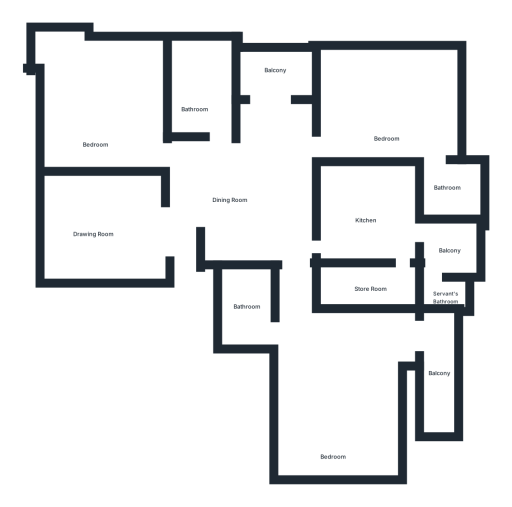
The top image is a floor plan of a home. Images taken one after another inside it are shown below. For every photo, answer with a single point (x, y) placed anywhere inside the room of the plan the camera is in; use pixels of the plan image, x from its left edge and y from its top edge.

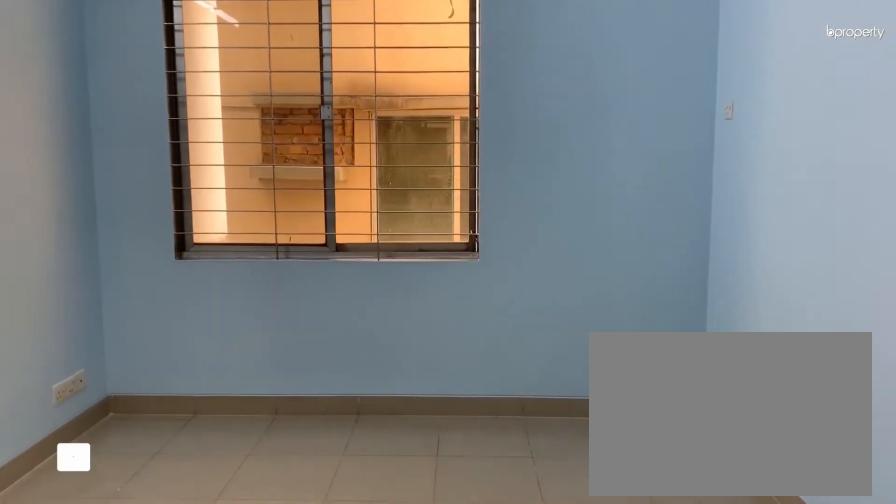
(92, 221)
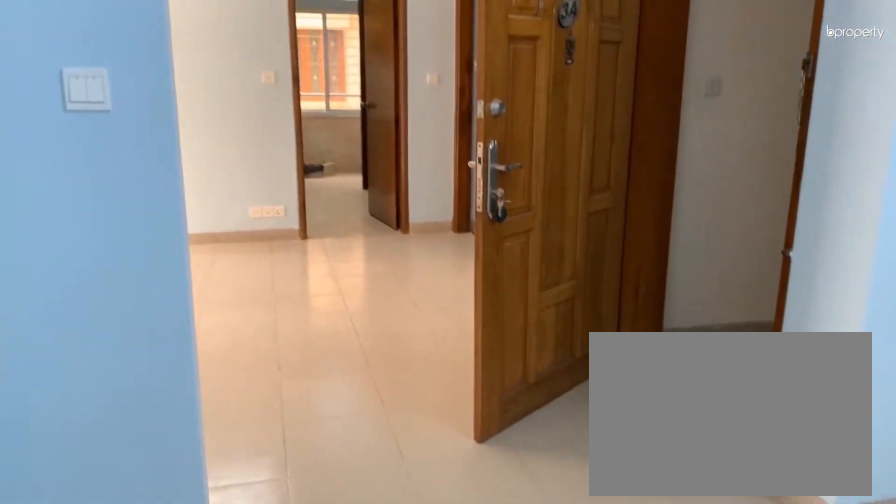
(92, 221)
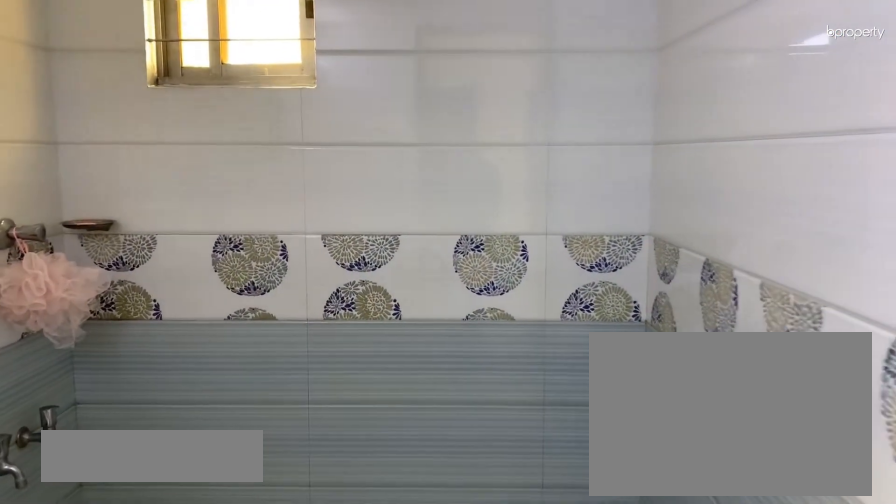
(196, 99)
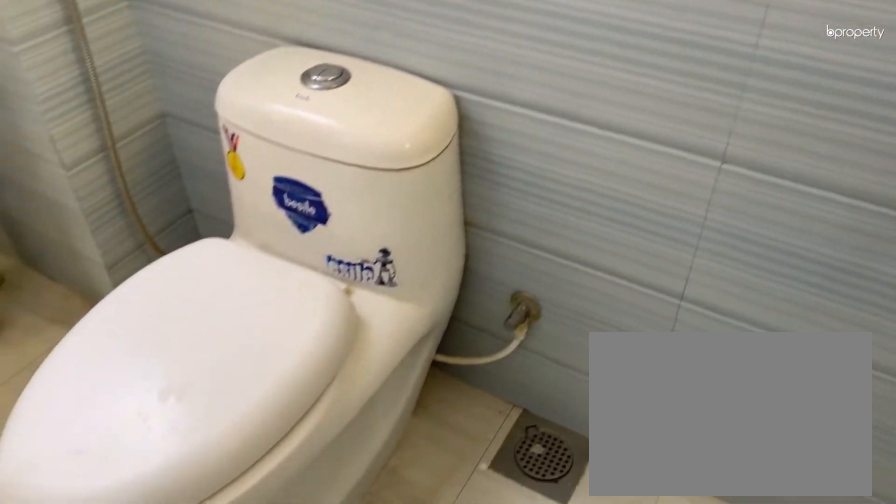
(196, 99)
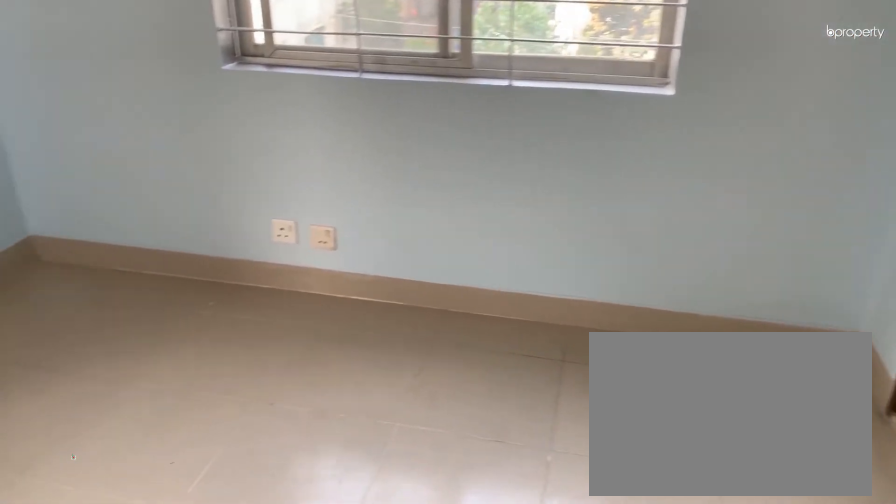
(389, 110)
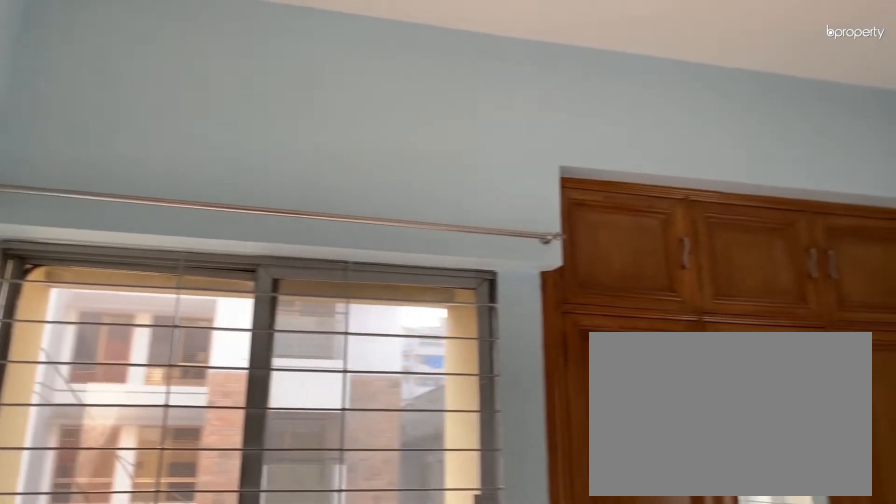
(390, 110)
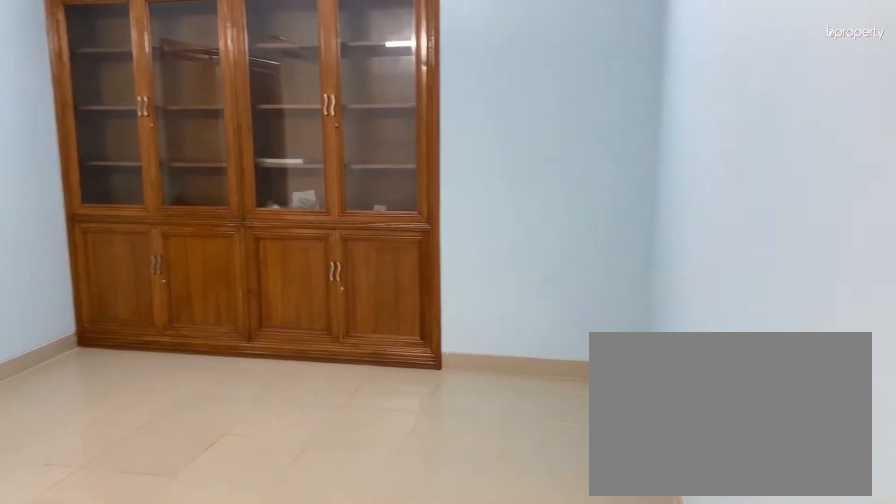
(339, 400)
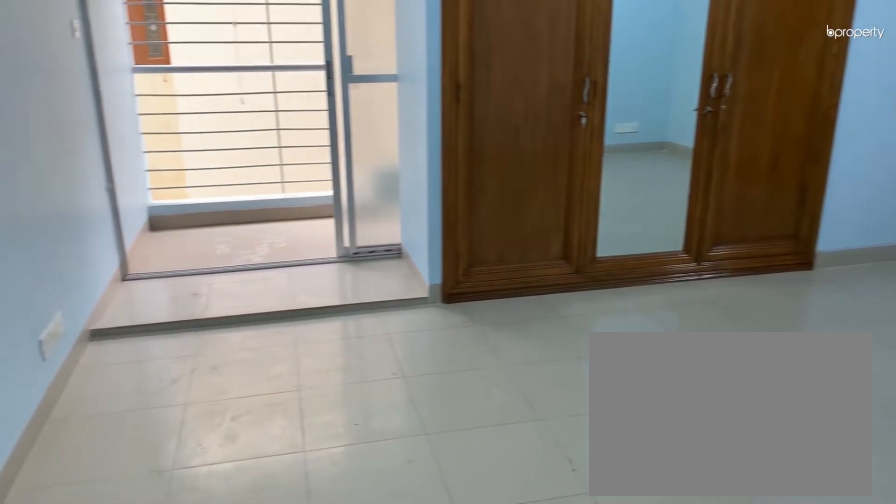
(339, 400)
